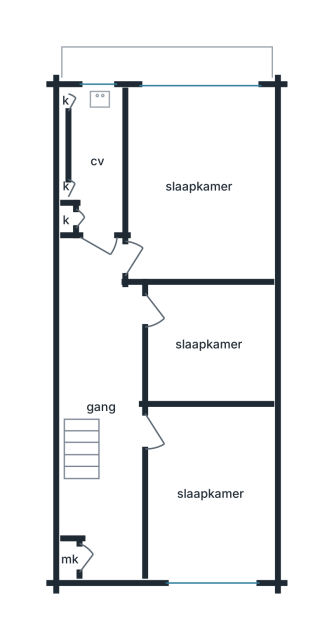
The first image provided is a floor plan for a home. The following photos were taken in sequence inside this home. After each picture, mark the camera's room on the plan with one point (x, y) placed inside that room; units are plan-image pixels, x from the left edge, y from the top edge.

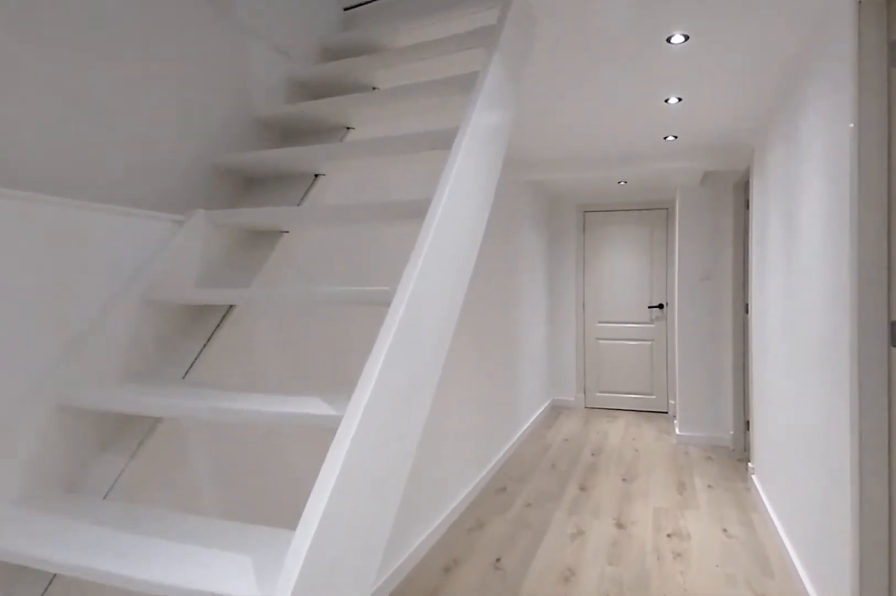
(103, 402)
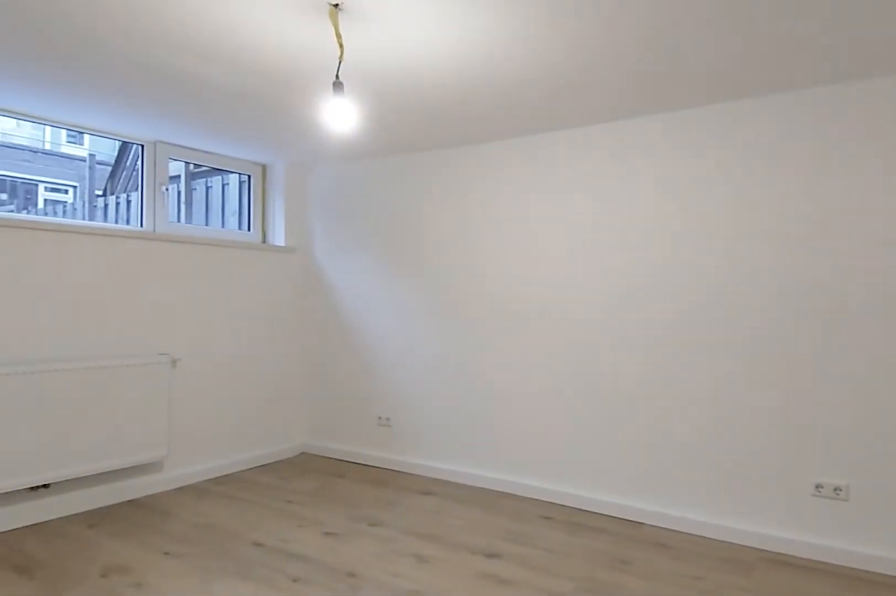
(163, 158)
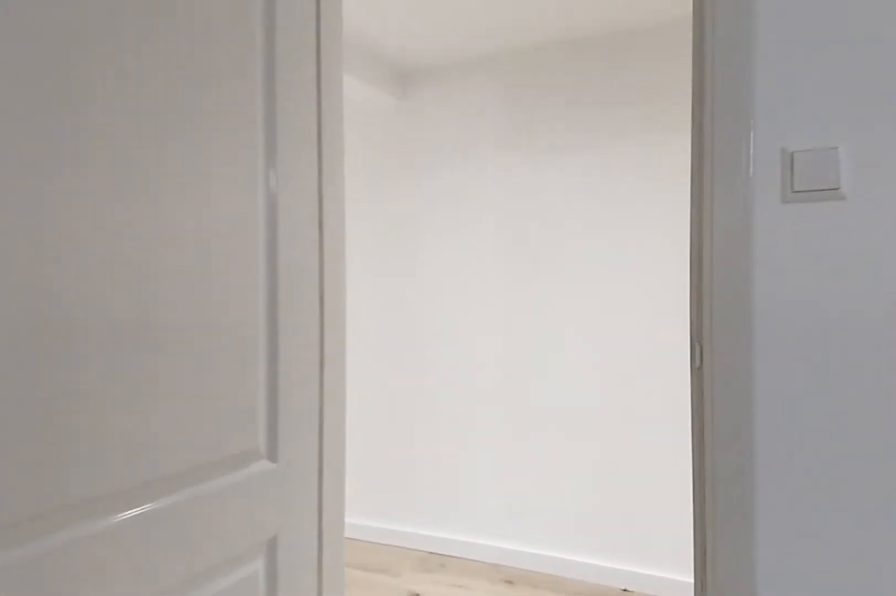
(163, 158)
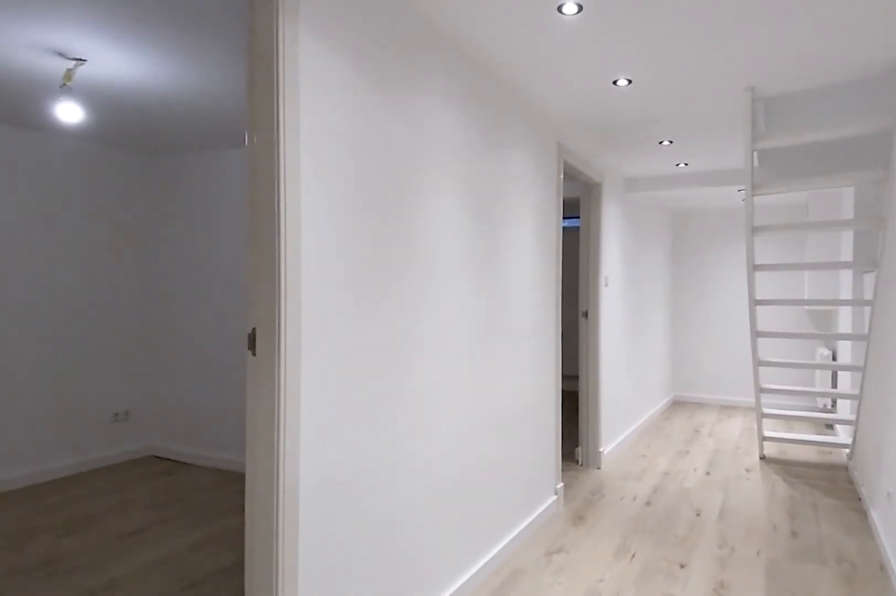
(103, 401)
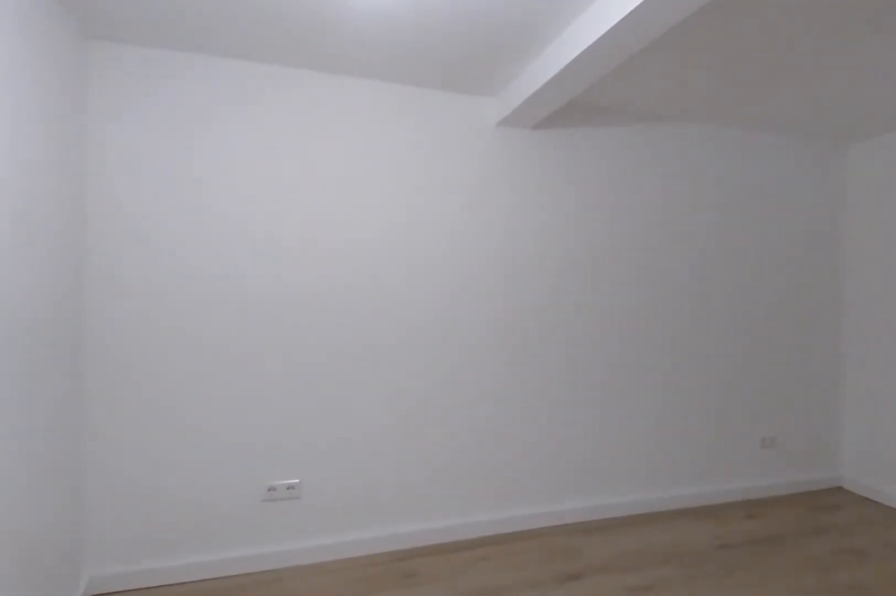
(208, 573)
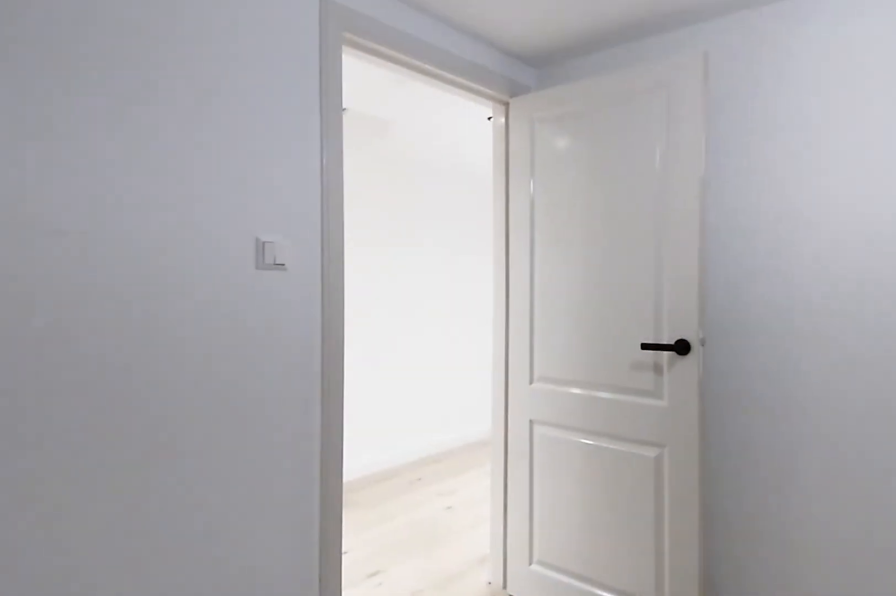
(208, 573)
